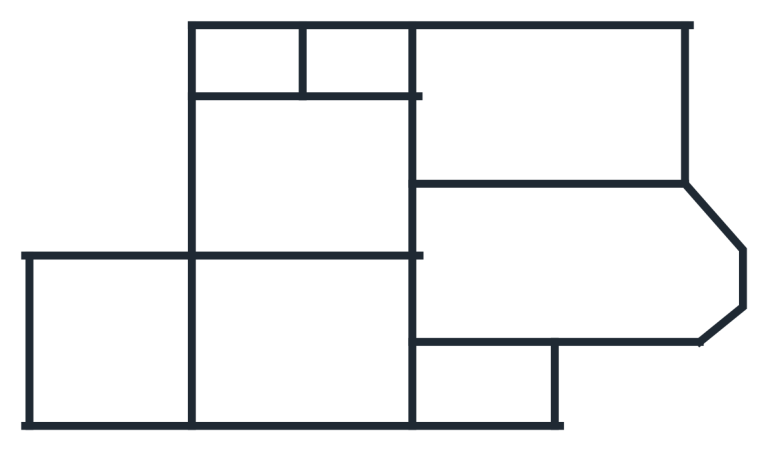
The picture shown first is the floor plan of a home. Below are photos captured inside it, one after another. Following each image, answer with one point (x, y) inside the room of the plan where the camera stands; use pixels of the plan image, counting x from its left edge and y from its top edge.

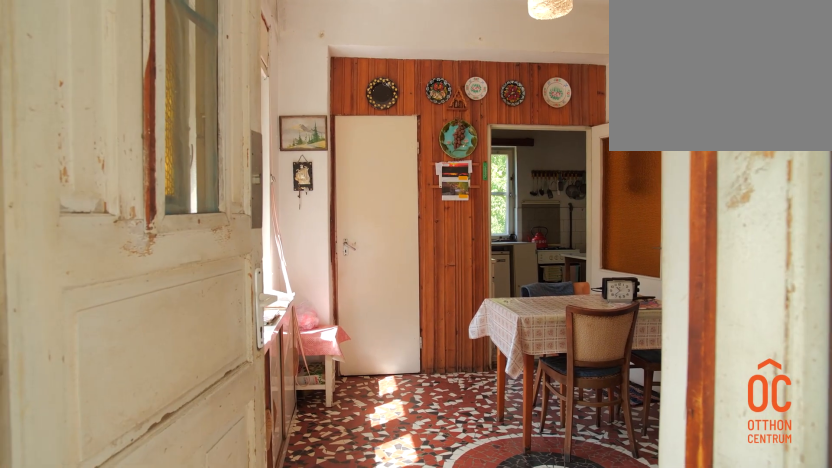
(478, 386)
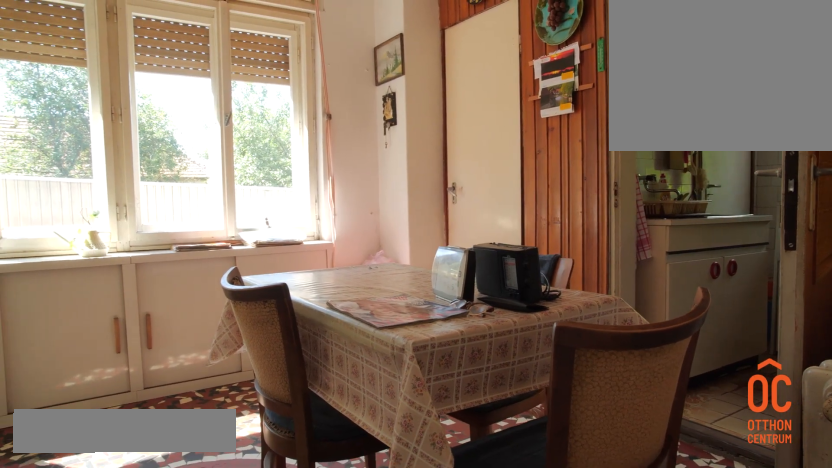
(304, 353)
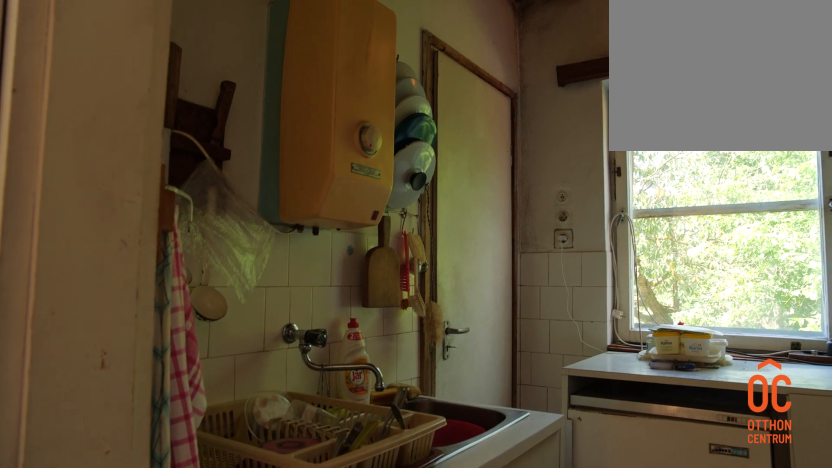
(111, 303)
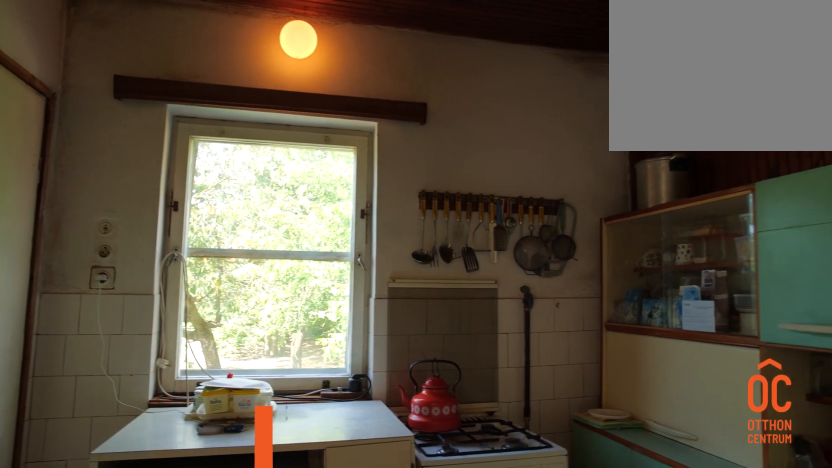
(111, 303)
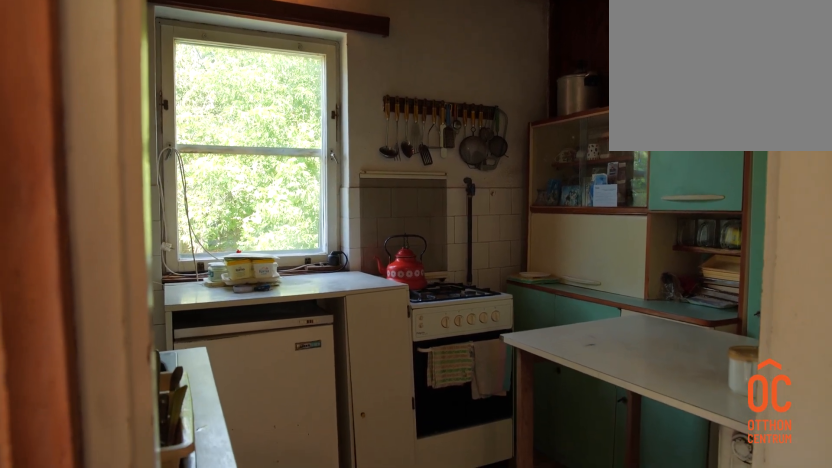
(111, 303)
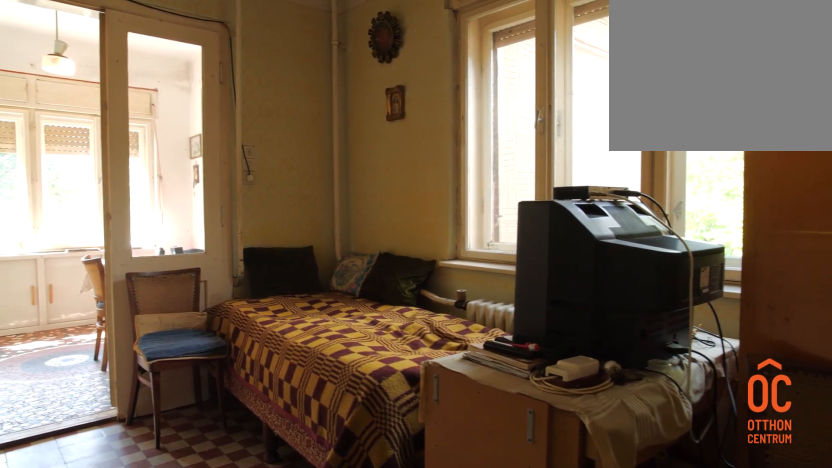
(294, 174)
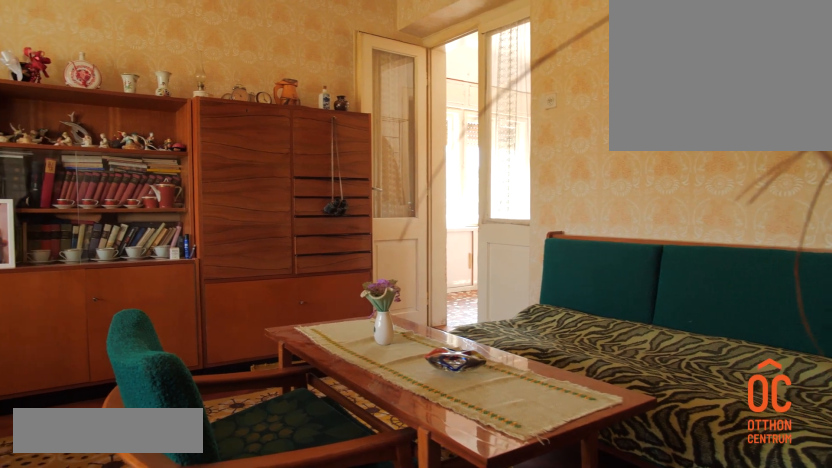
(553, 260)
